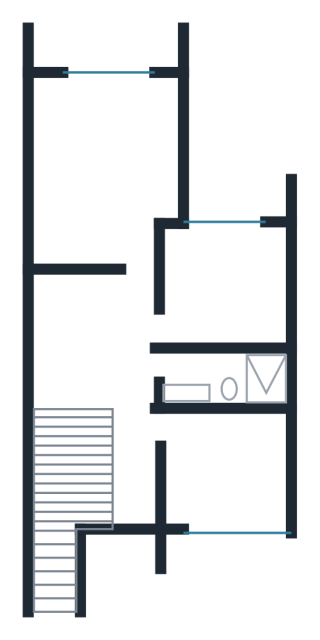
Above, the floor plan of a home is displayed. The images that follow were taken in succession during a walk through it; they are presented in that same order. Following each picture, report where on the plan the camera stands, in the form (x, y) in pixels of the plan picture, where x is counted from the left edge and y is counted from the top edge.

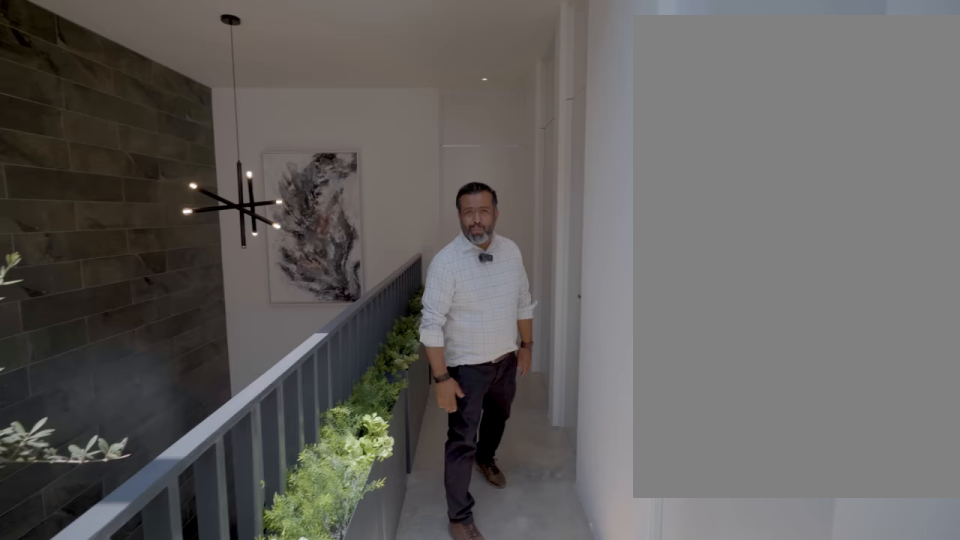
(132, 503)
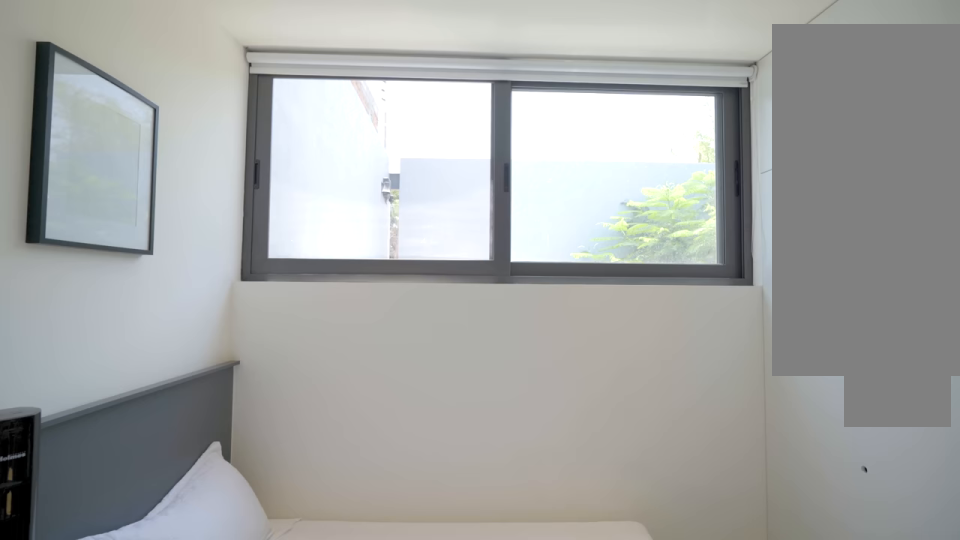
(192, 484)
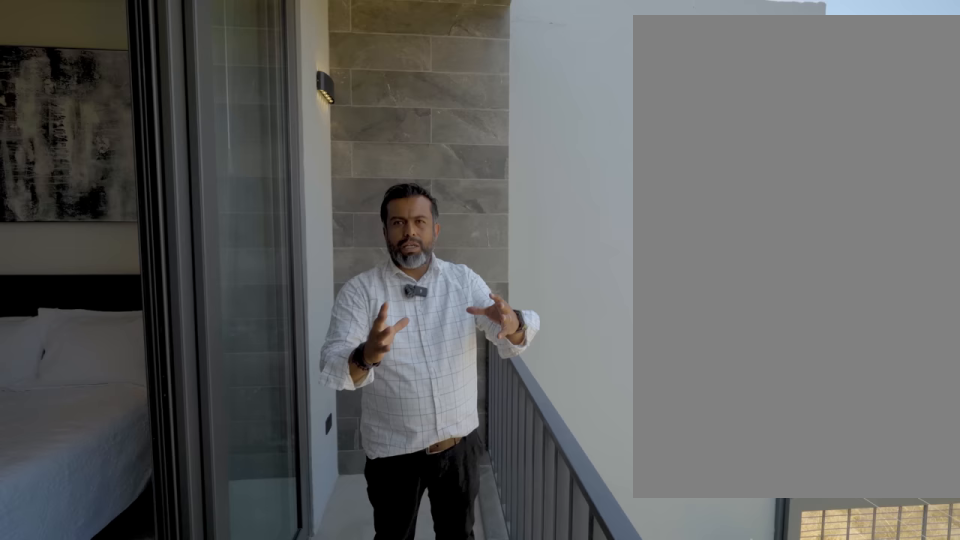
(120, 54)
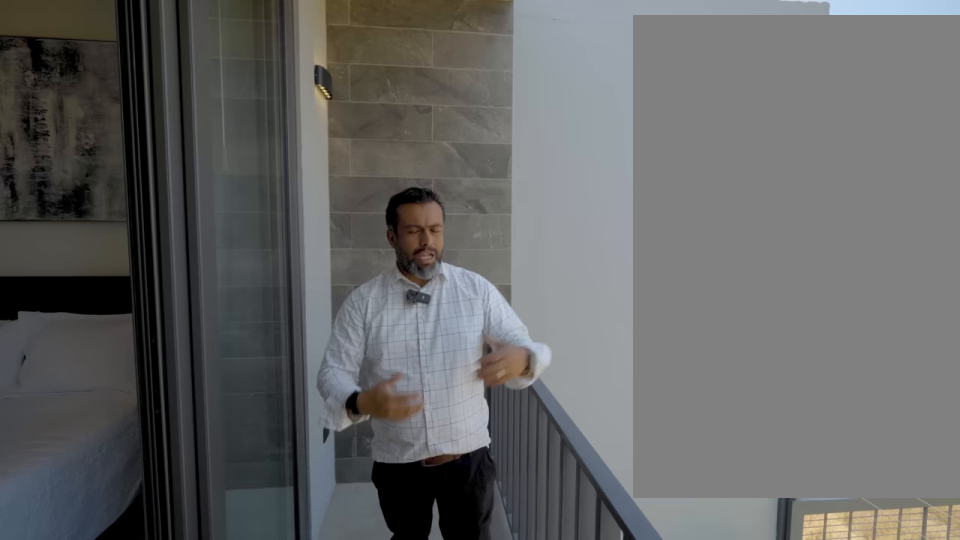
(120, 54)
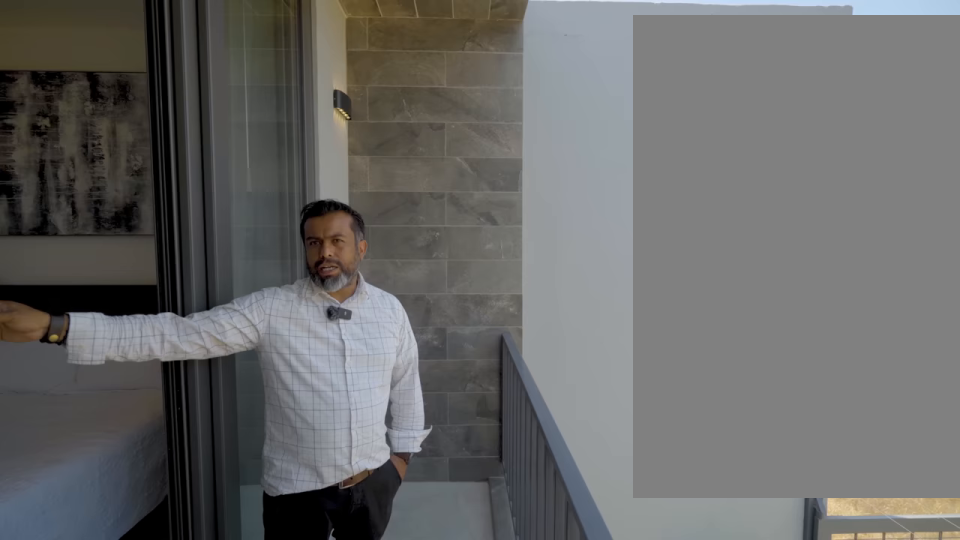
(120, 54)
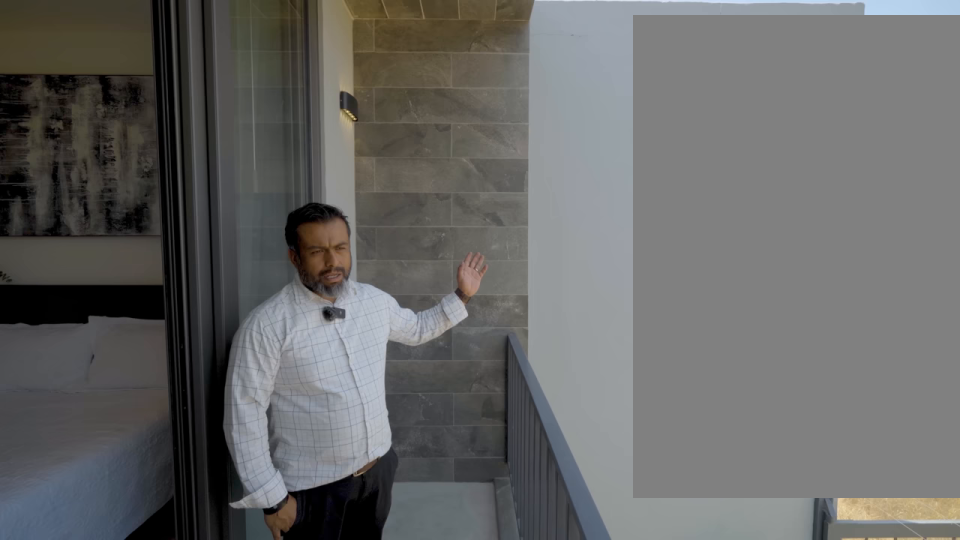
(121, 54)
